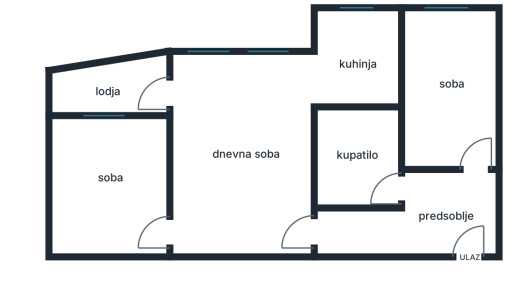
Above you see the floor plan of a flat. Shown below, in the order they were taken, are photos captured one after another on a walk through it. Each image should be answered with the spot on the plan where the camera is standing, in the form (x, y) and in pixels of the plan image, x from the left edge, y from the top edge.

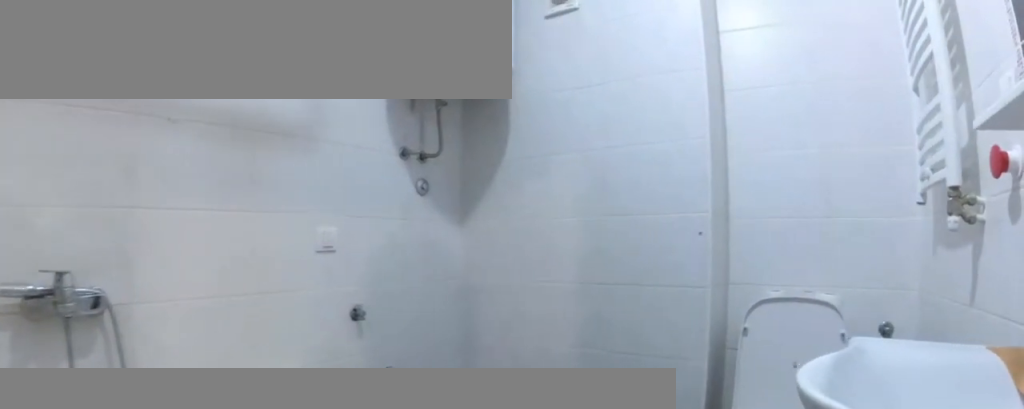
(378, 179)
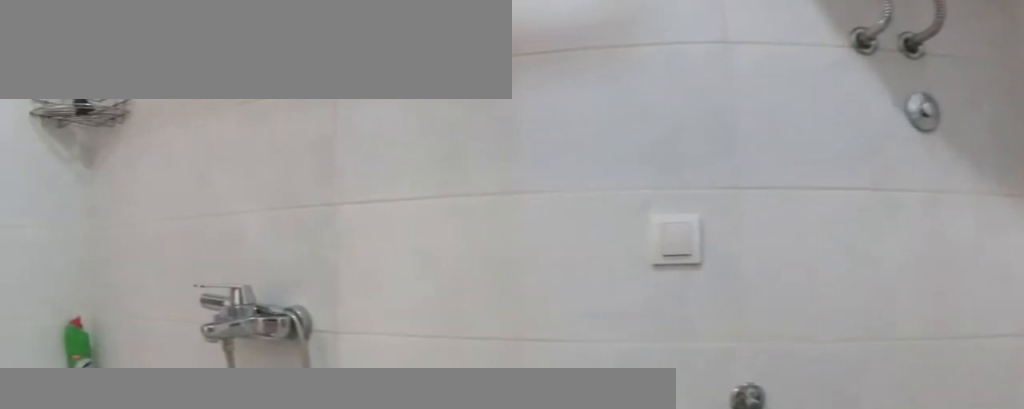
(380, 113)
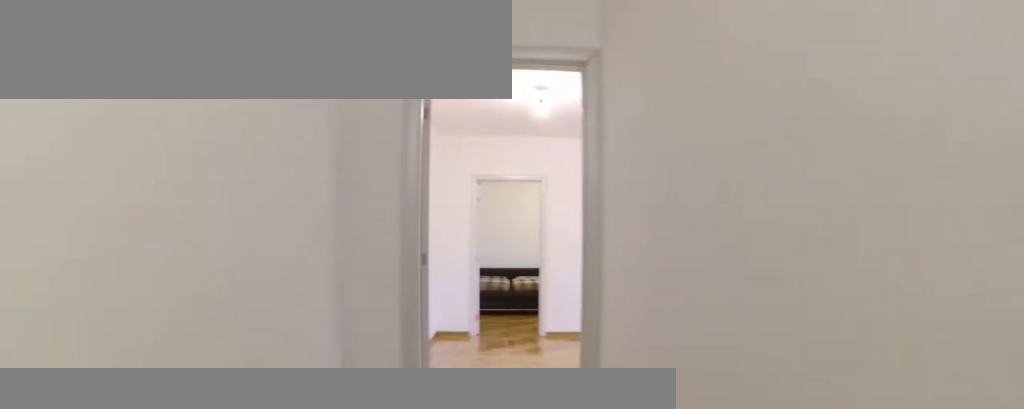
(416, 221)
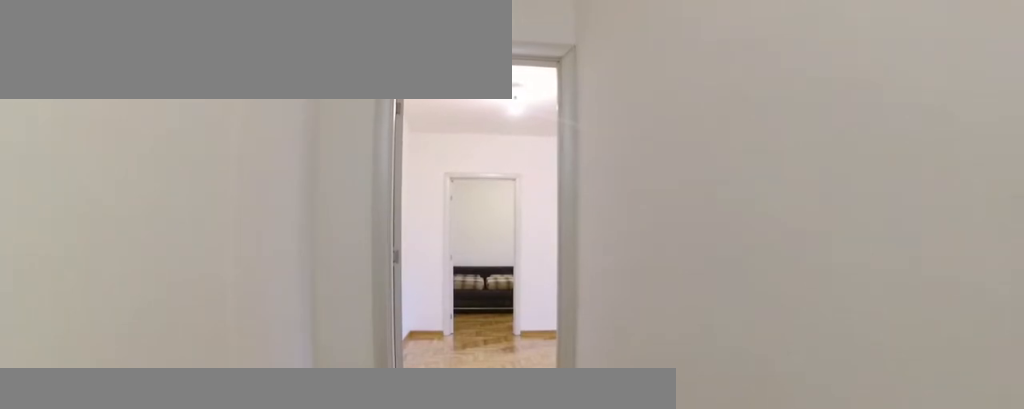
(413, 224)
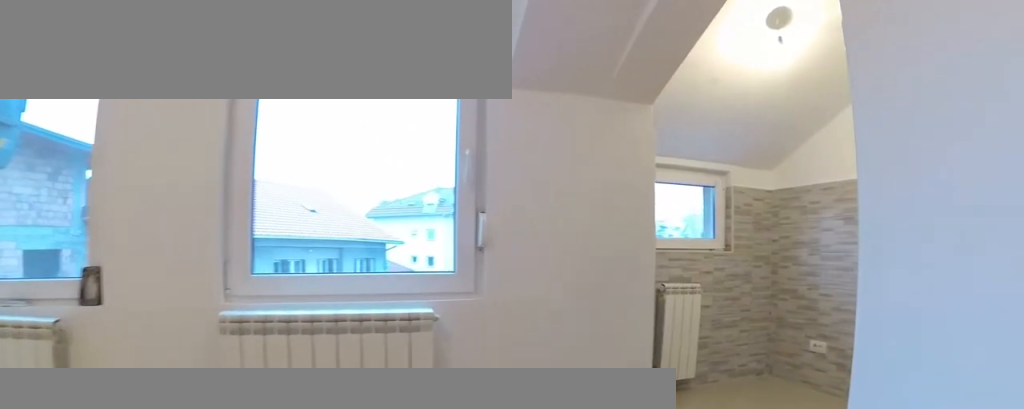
(292, 143)
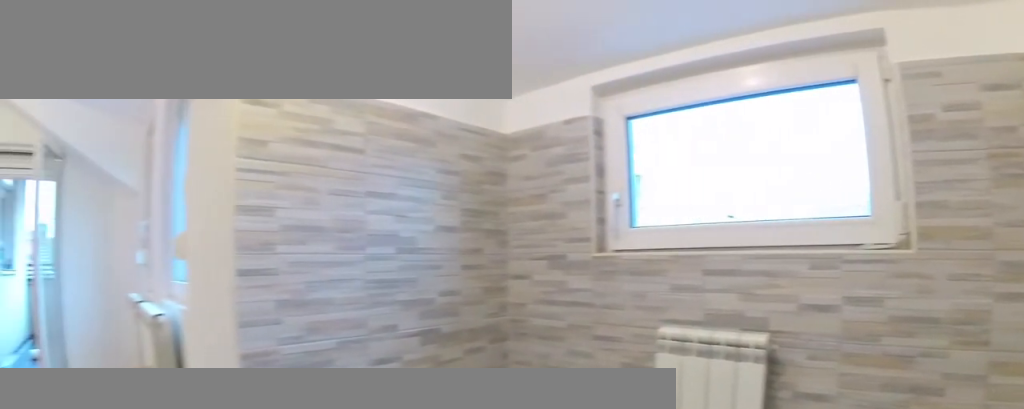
(393, 91)
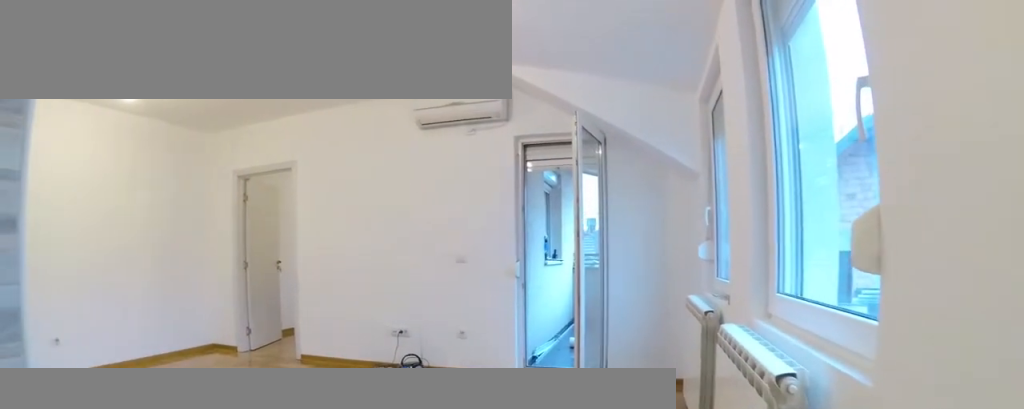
(336, 76)
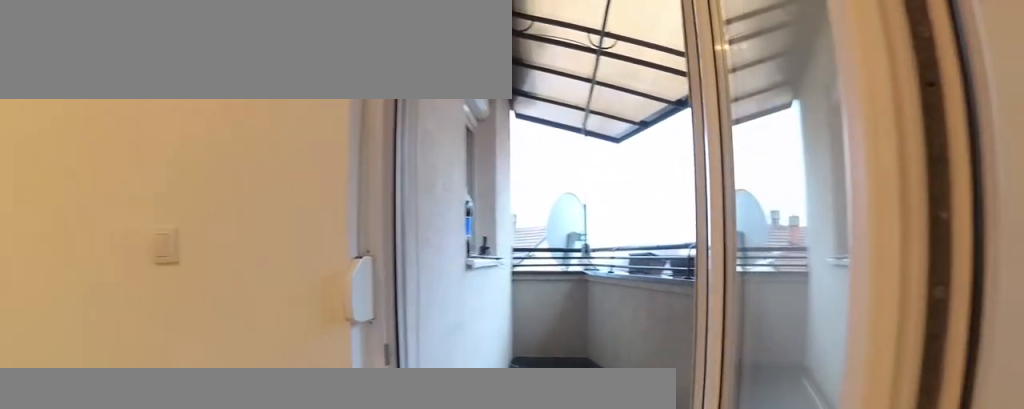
(200, 83)
